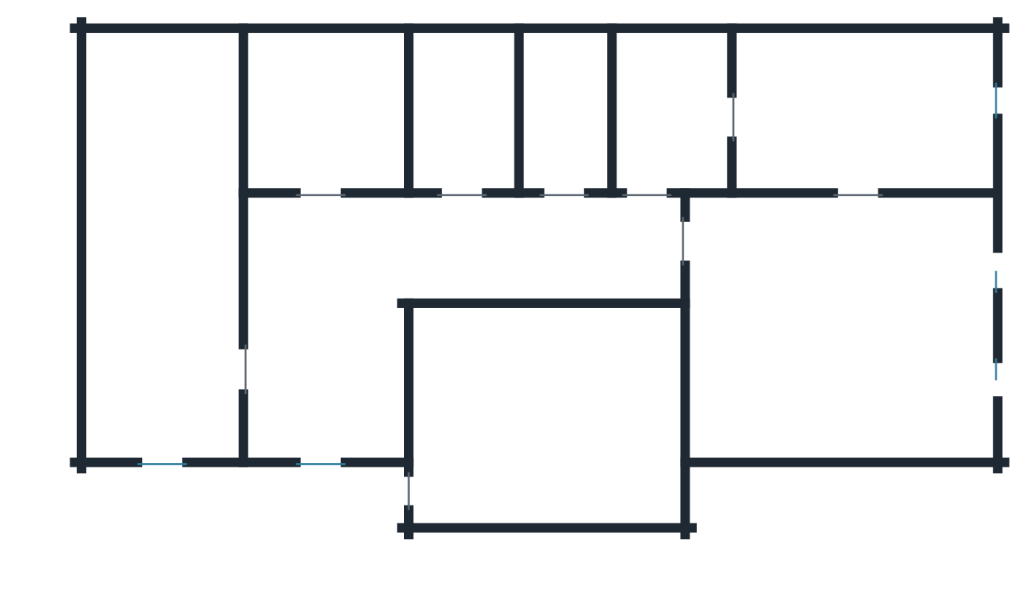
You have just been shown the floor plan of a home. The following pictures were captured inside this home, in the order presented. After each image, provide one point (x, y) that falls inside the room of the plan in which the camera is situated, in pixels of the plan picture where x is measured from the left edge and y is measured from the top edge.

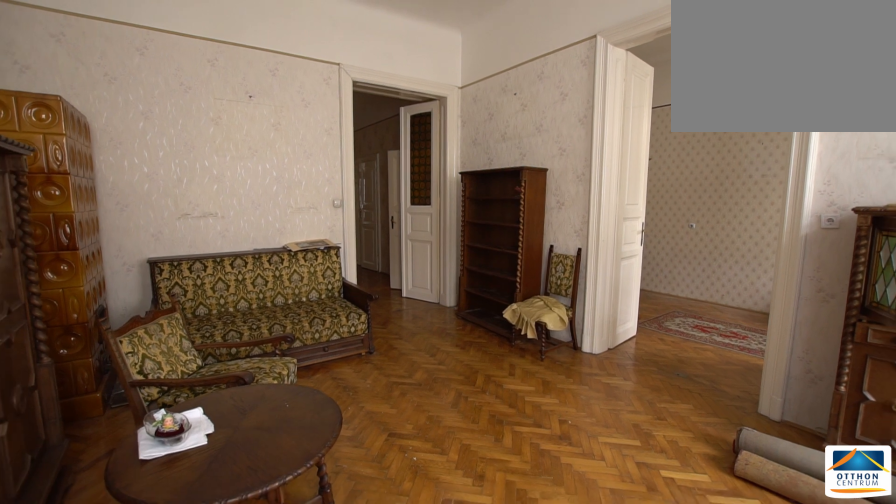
(845, 334)
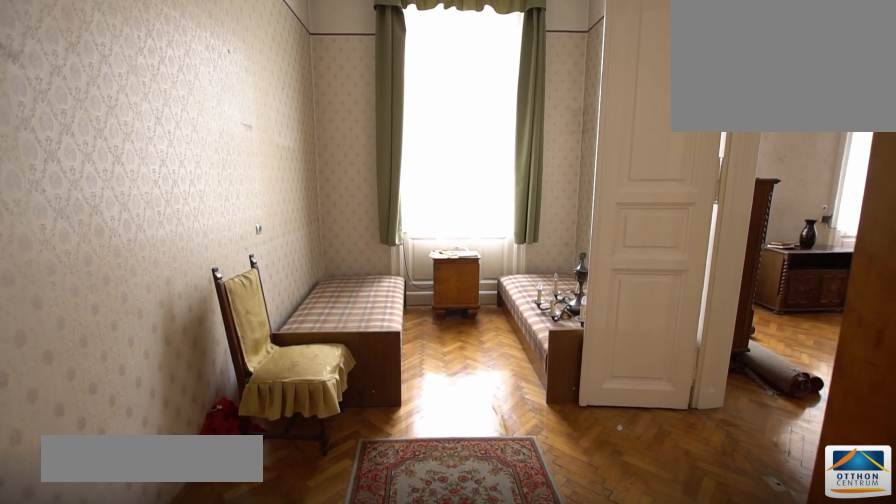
(860, 110)
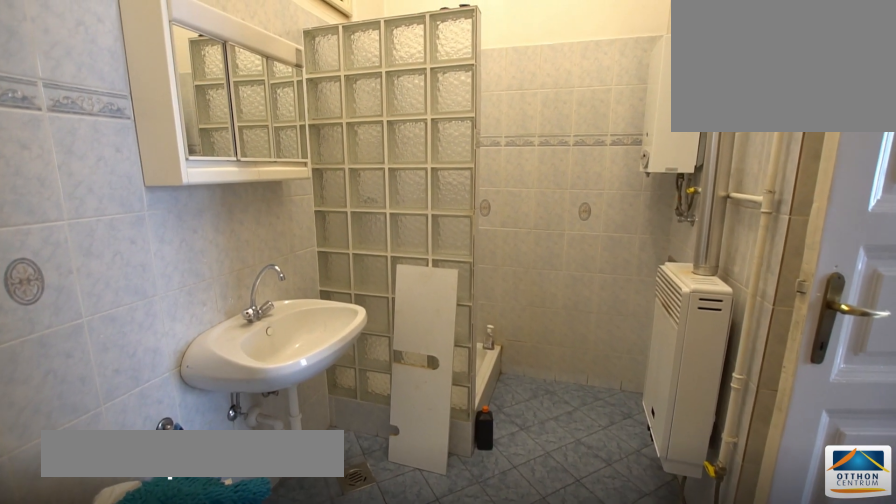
(669, 110)
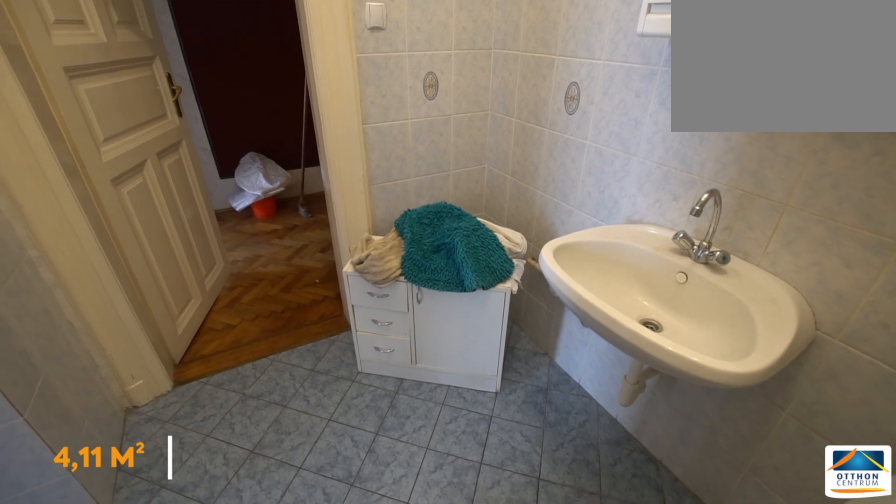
(668, 110)
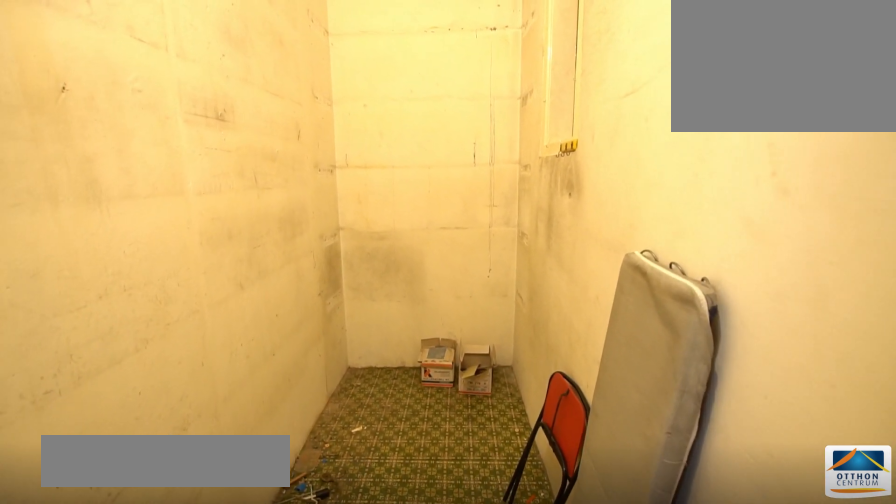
(556, 110)
